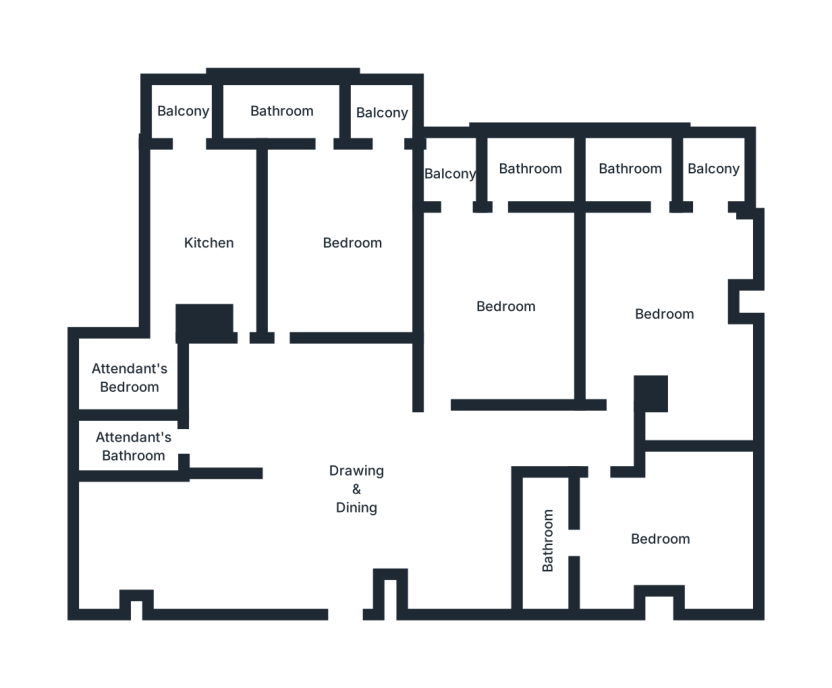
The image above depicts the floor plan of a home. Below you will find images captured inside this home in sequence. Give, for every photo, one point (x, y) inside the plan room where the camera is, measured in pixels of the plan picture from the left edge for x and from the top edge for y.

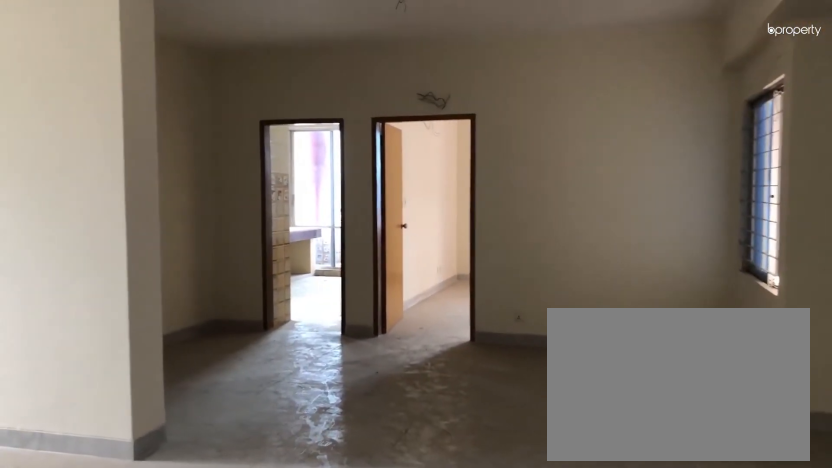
(251, 546)
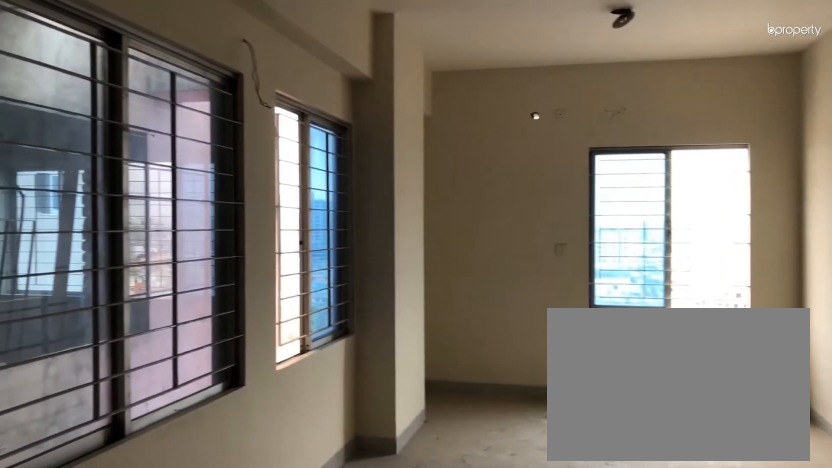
(251, 546)
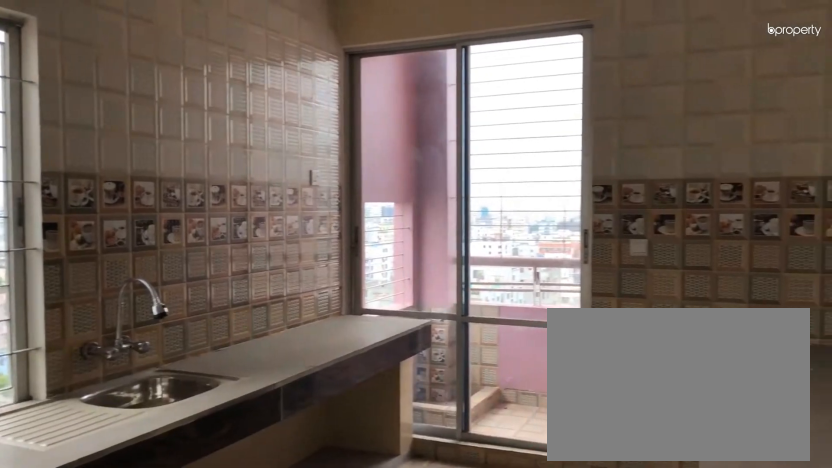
(207, 247)
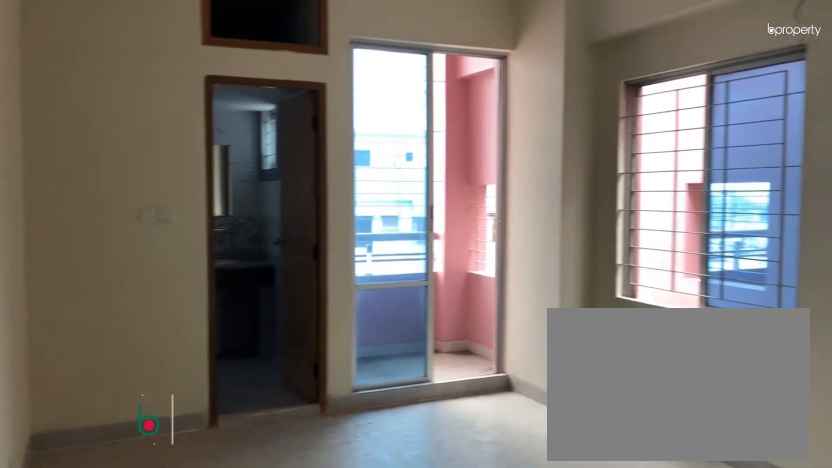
(350, 247)
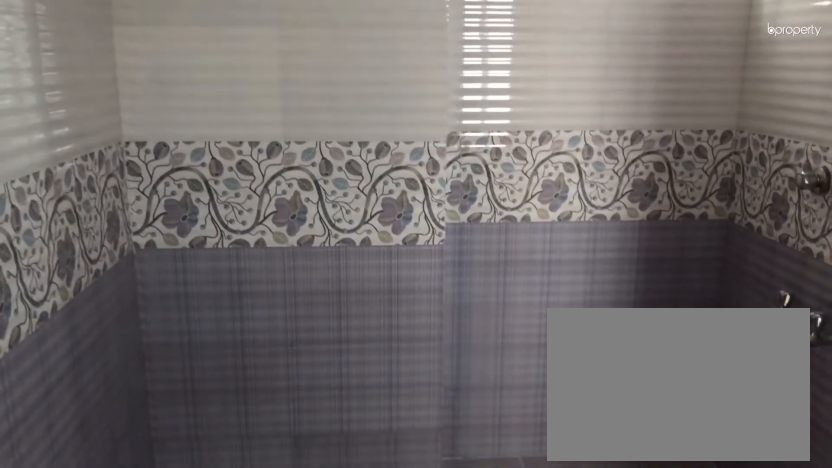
(278, 110)
